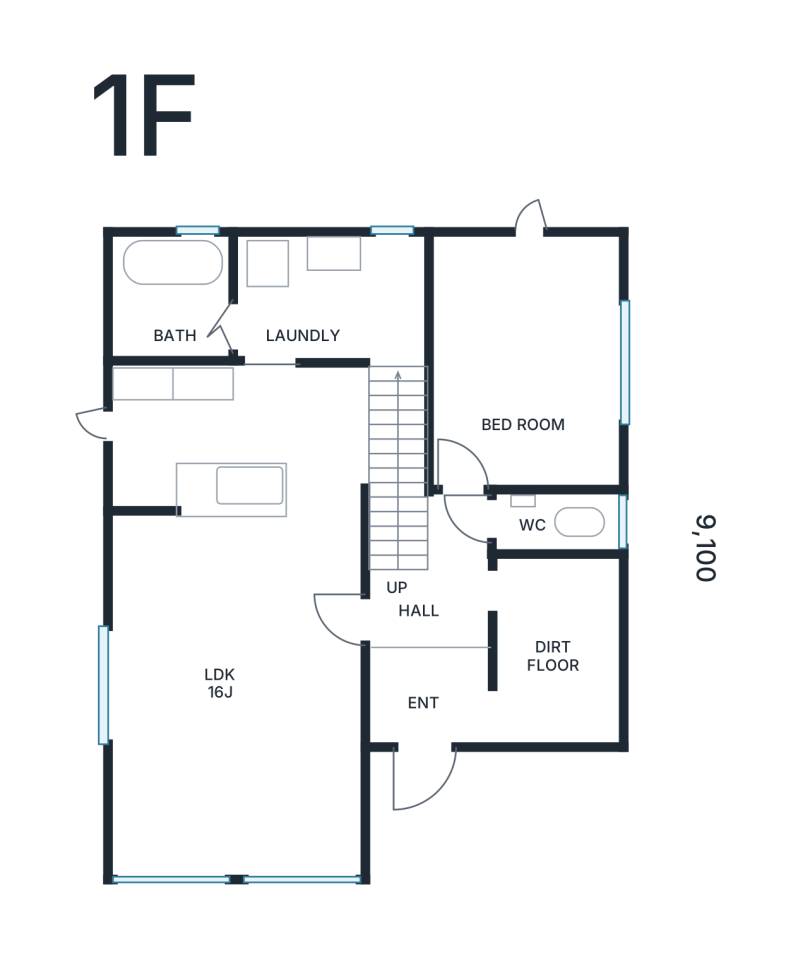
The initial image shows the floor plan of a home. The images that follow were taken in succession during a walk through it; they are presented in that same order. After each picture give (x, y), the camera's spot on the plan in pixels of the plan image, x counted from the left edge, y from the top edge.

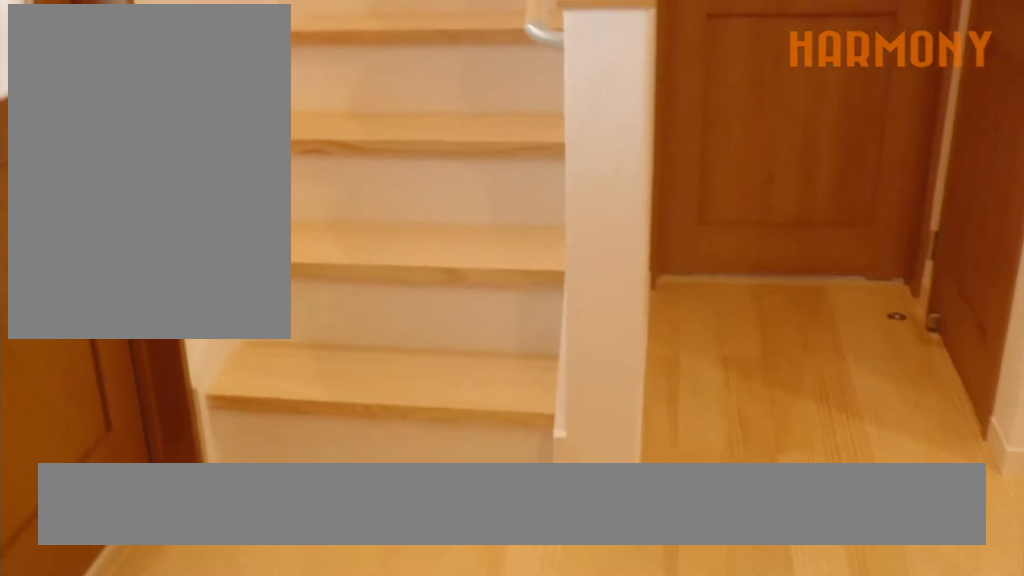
(448, 712)
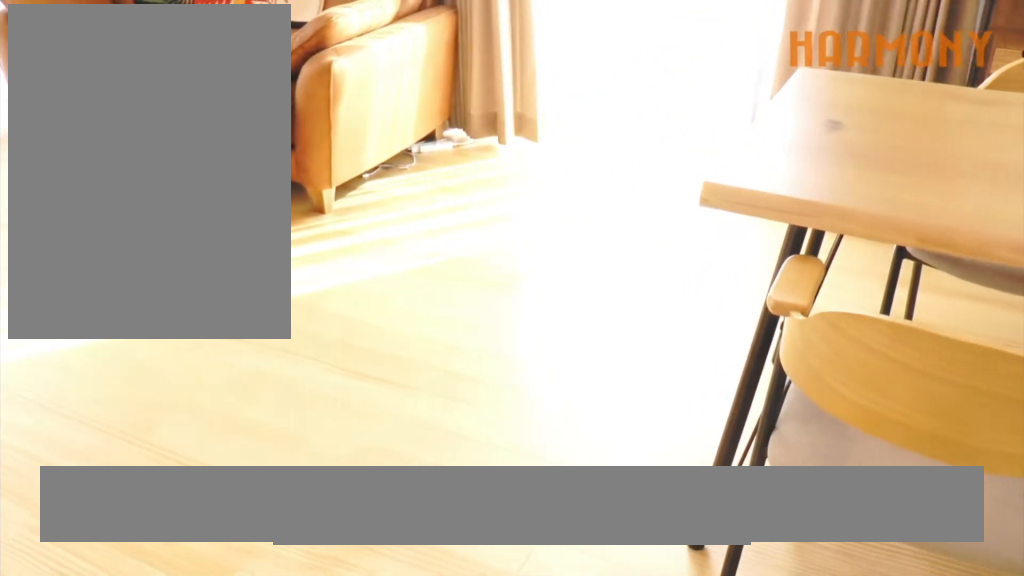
(333, 622)
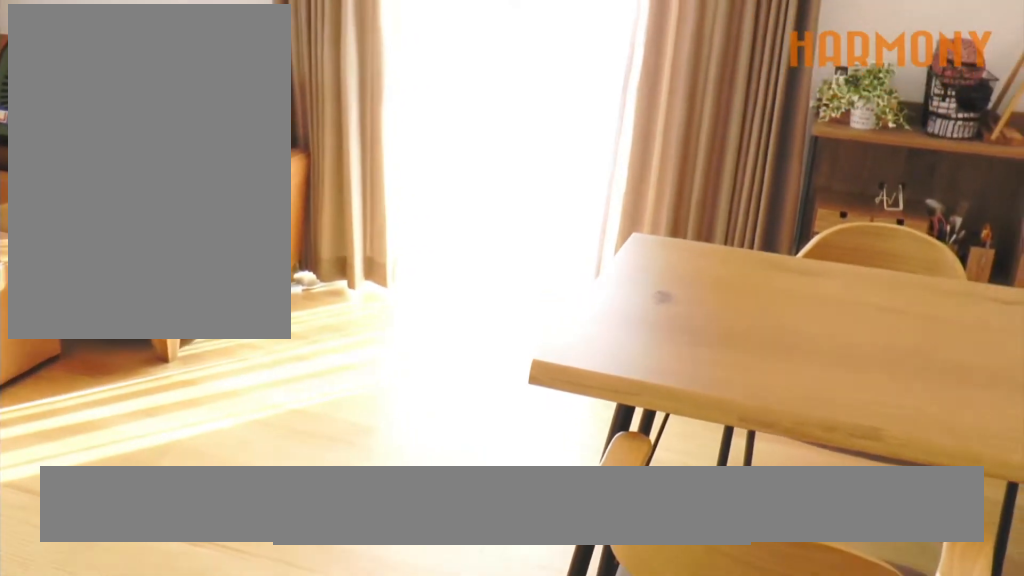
(334, 622)
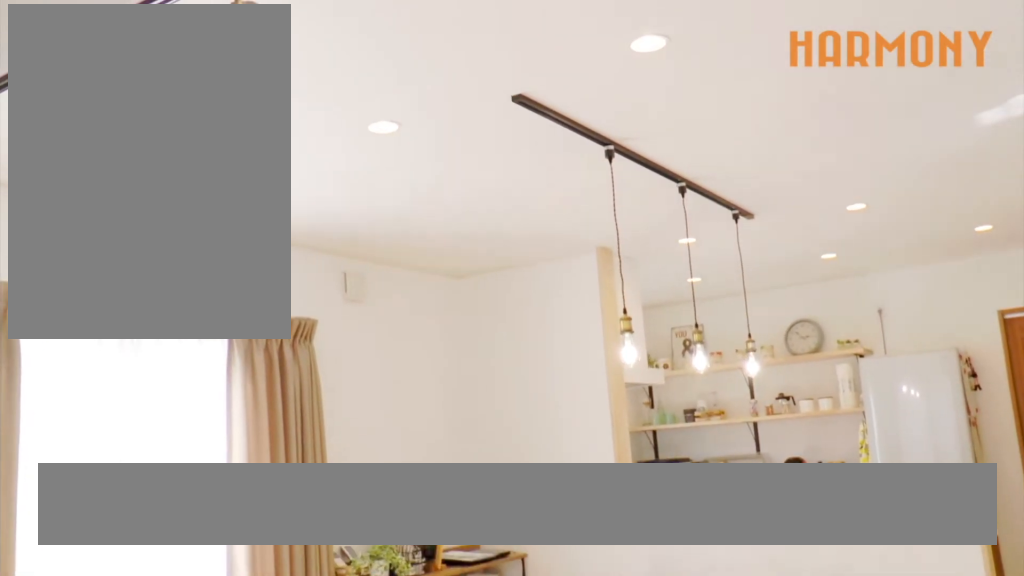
(209, 792)
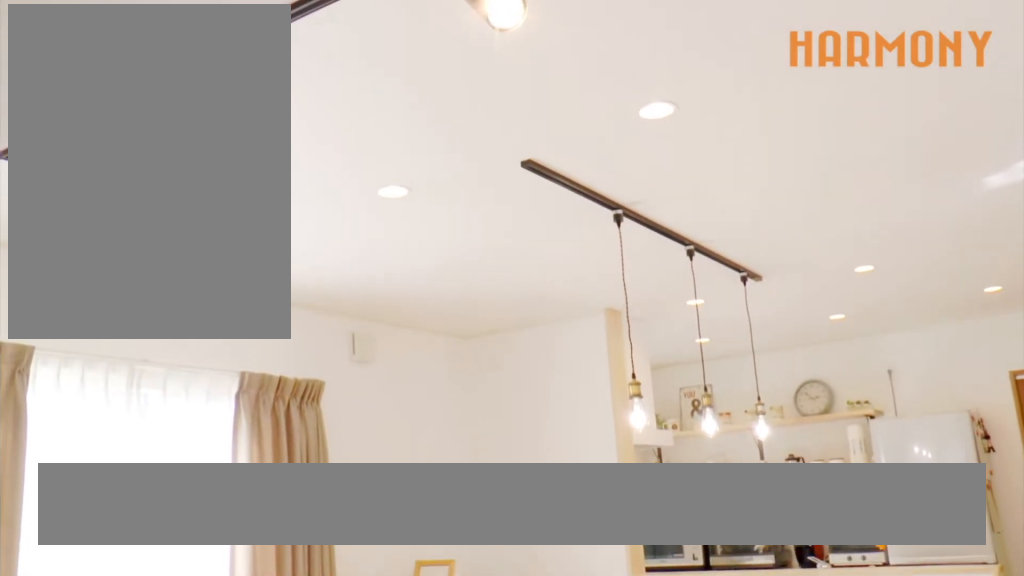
(209, 792)
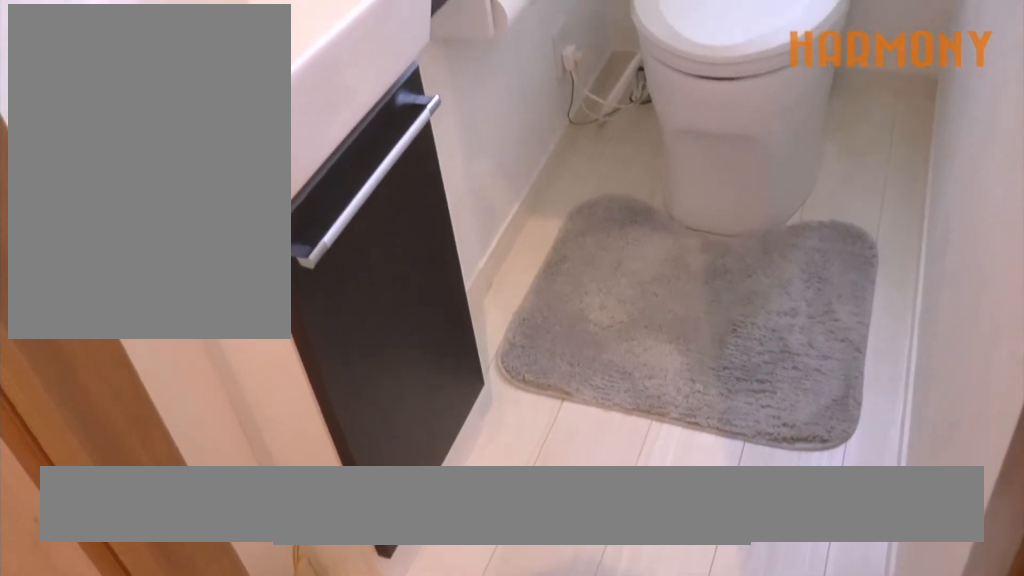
(510, 520)
